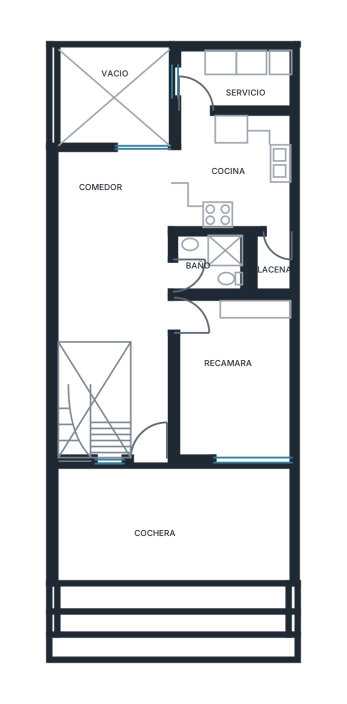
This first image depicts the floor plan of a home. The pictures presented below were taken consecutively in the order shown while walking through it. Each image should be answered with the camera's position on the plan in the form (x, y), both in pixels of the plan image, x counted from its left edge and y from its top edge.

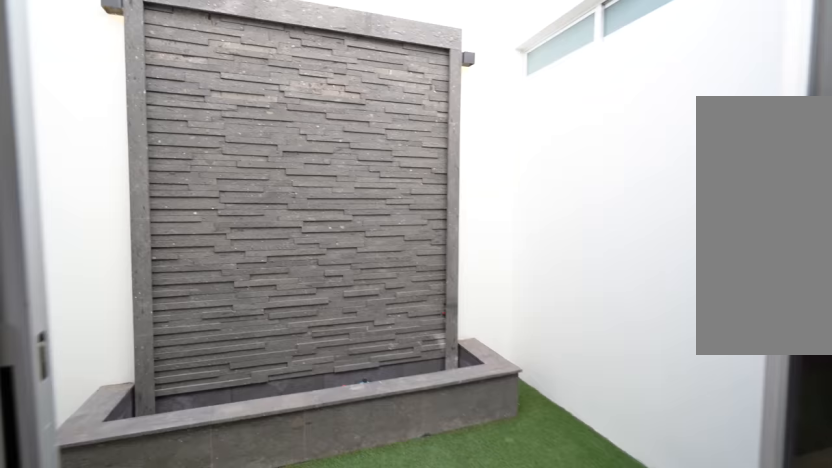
(148, 175)
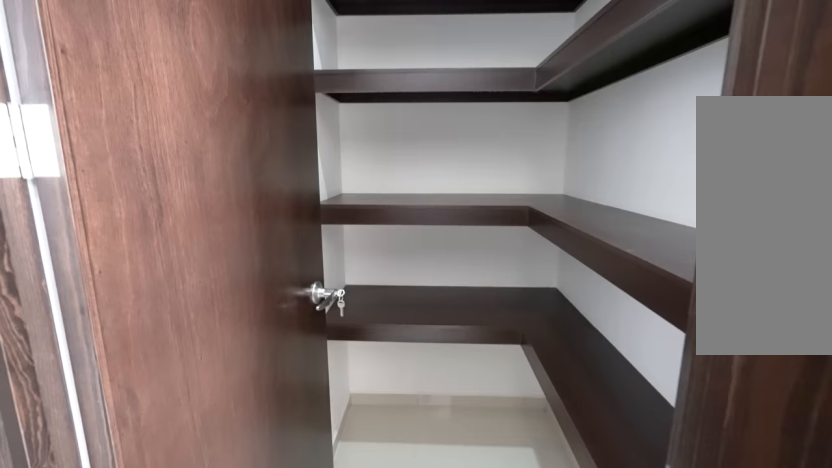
(239, 212)
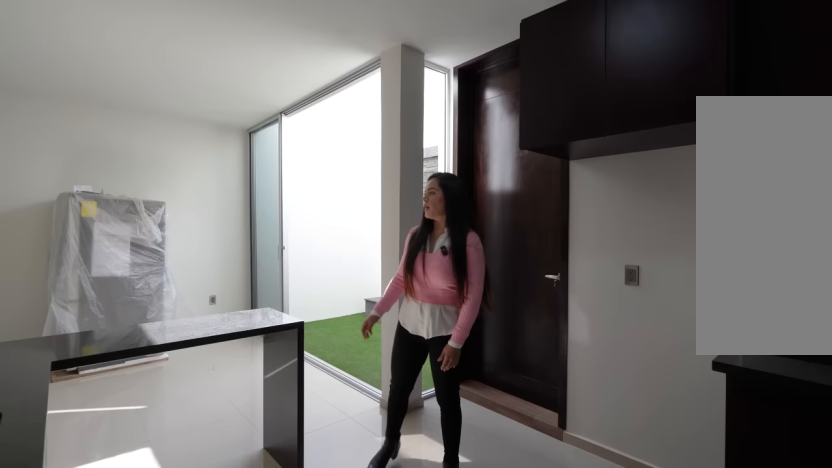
(275, 219)
